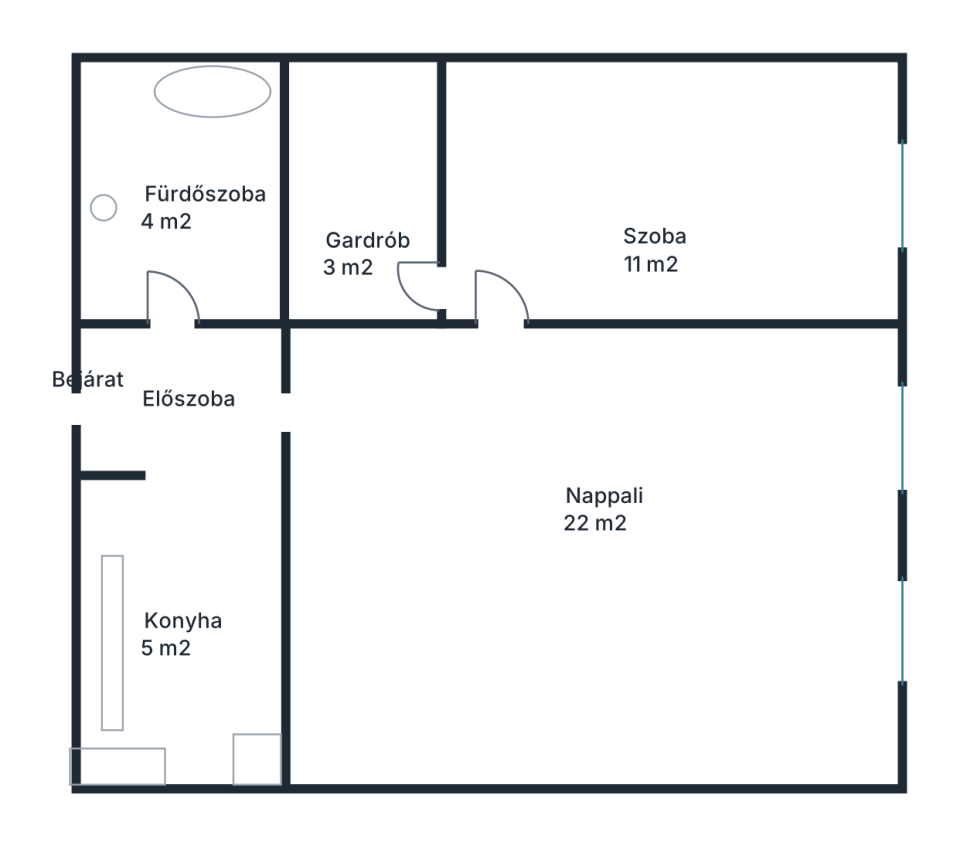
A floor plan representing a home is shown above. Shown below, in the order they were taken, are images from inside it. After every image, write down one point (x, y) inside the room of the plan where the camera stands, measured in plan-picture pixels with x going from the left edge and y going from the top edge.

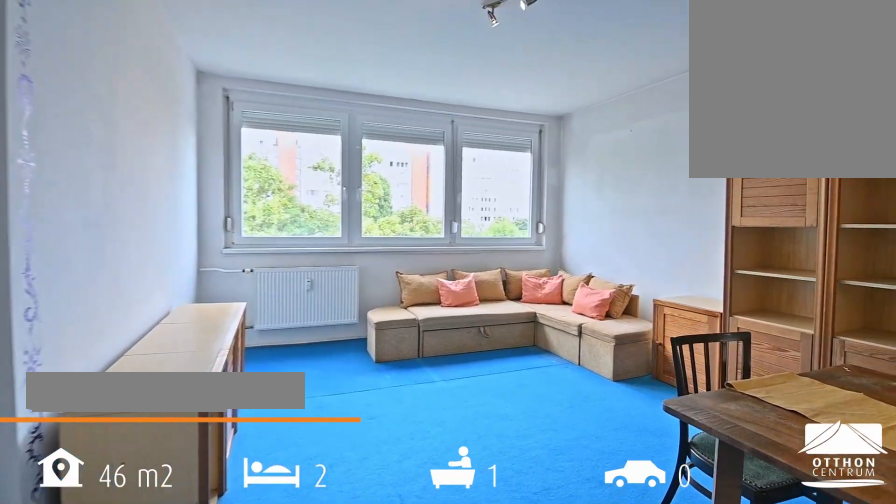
(610, 437)
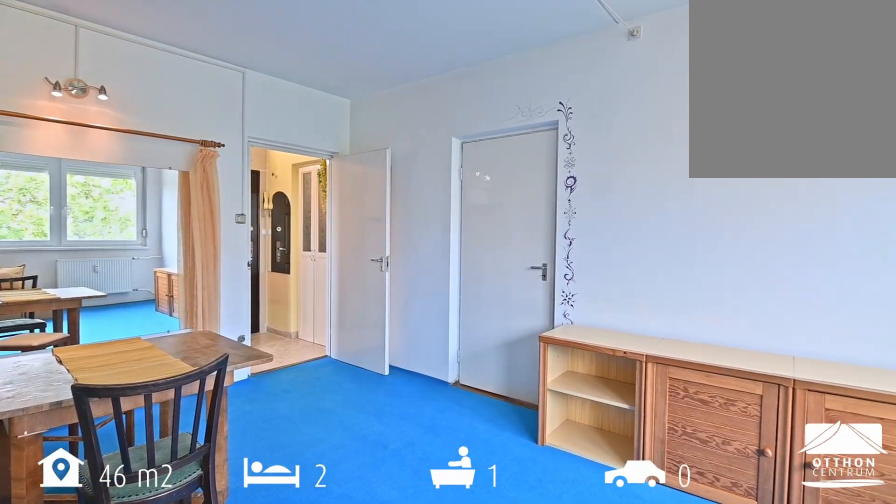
(610, 437)
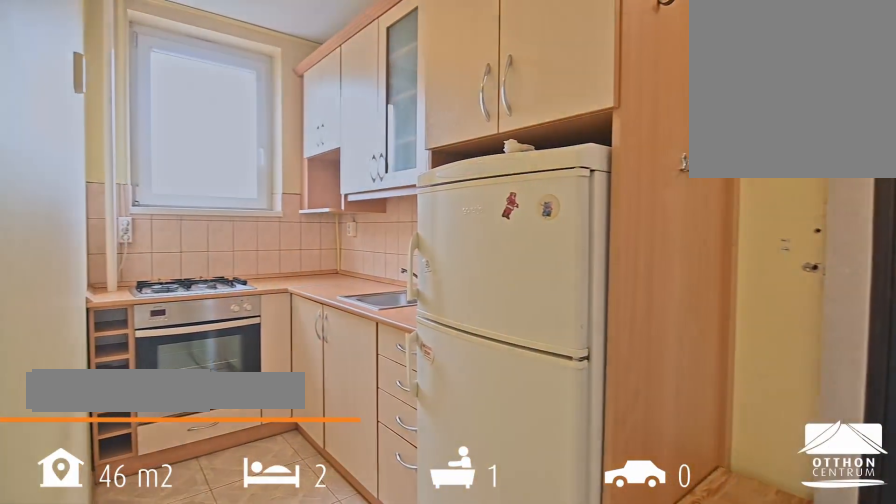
(180, 547)
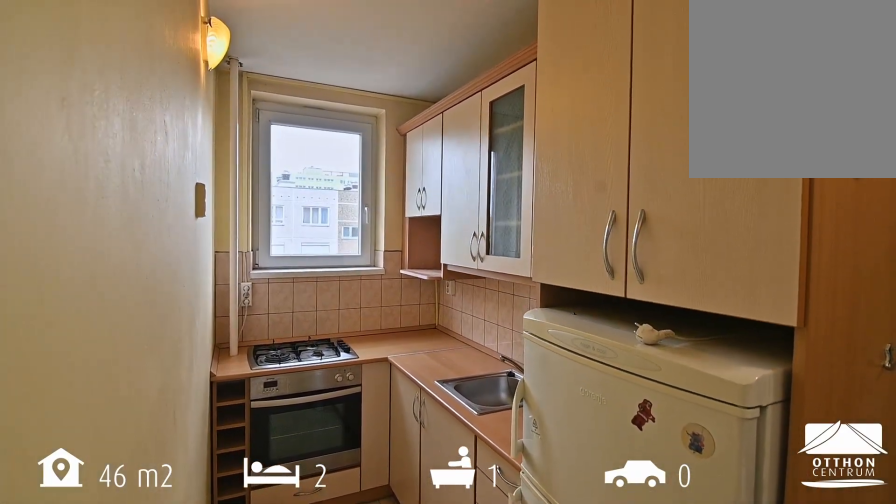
(181, 547)
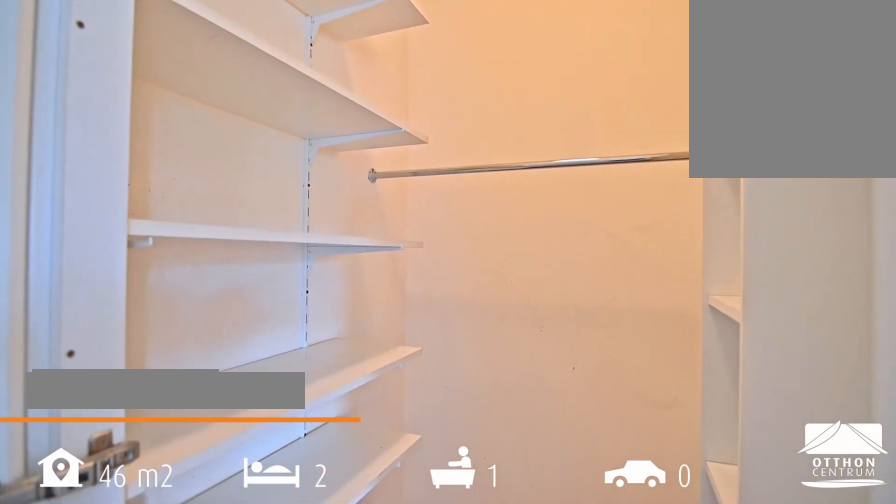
(357, 193)
